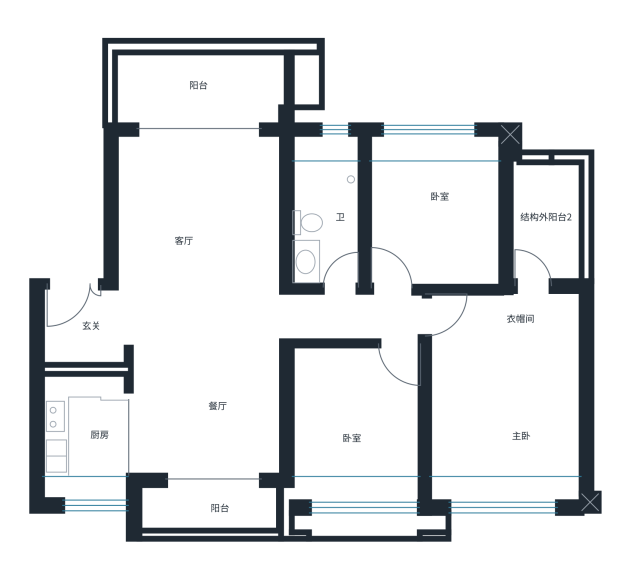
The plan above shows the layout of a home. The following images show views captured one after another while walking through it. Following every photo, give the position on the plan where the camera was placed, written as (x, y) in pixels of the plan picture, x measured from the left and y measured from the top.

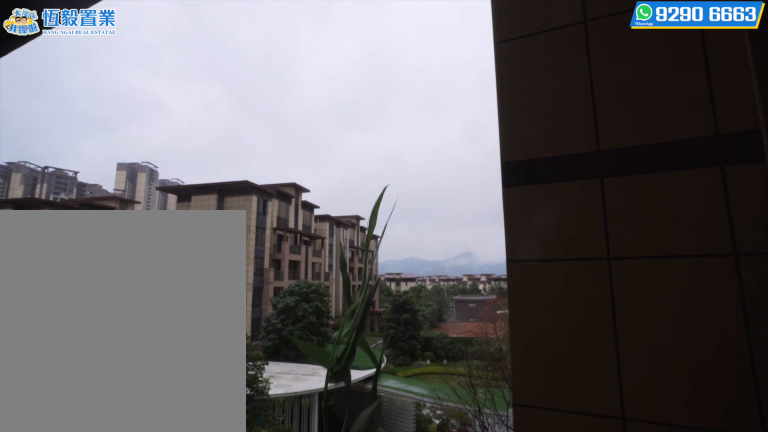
(231, 501)
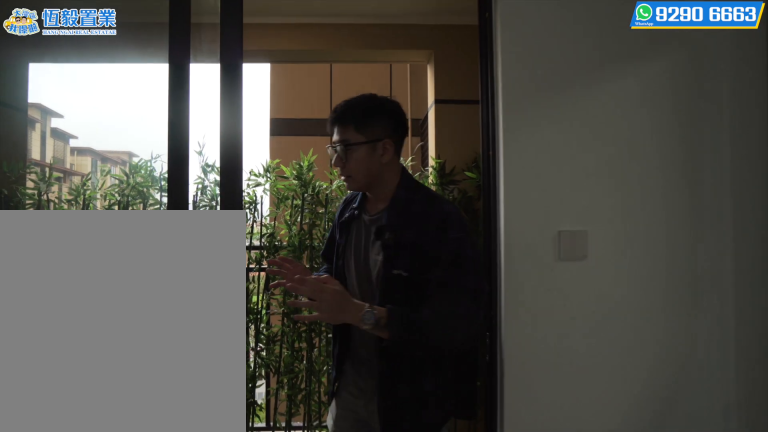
(182, 476)
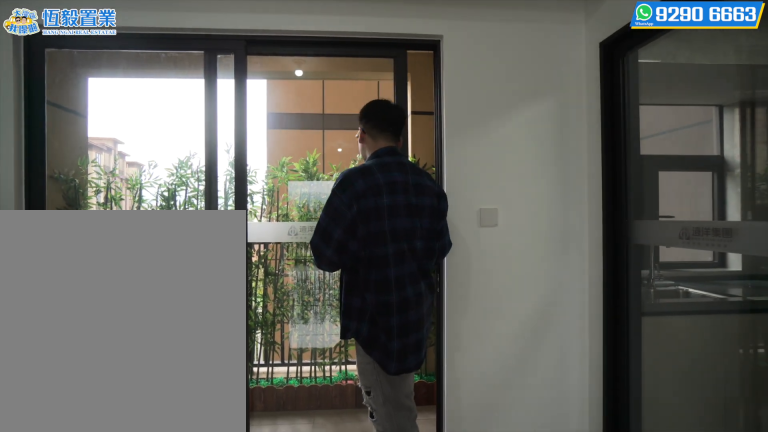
(184, 461)
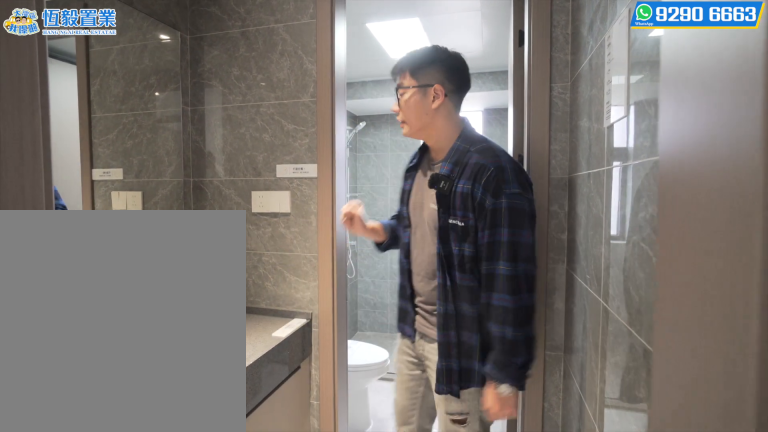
(337, 253)
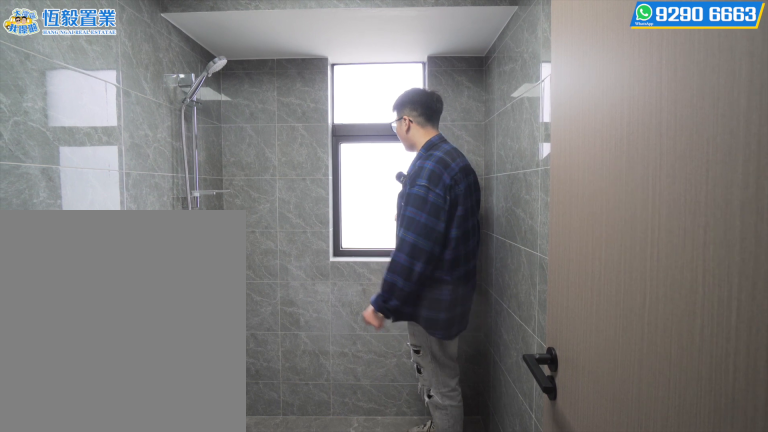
(337, 156)
